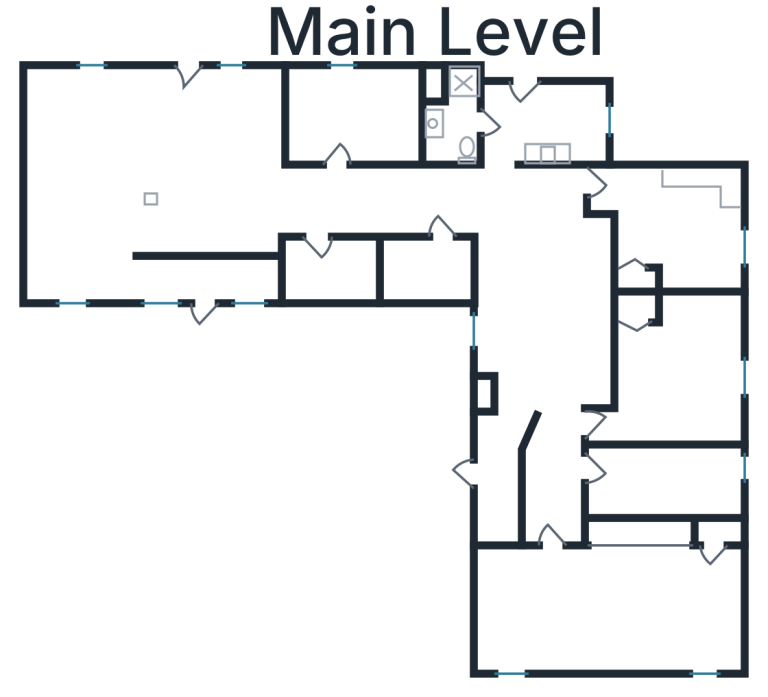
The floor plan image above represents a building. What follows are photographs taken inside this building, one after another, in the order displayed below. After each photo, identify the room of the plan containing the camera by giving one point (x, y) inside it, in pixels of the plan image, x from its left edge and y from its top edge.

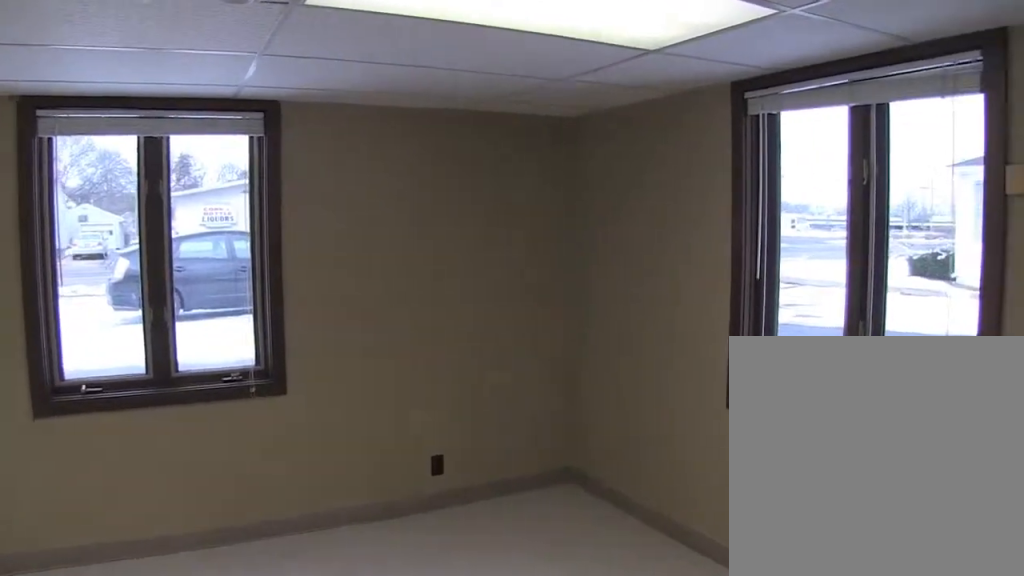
(604, 607)
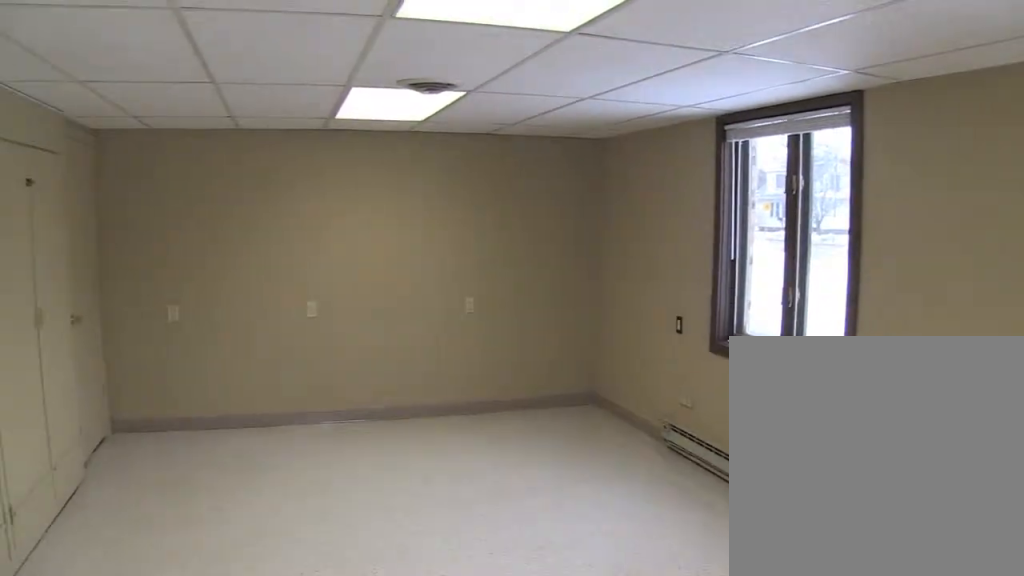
(604, 607)
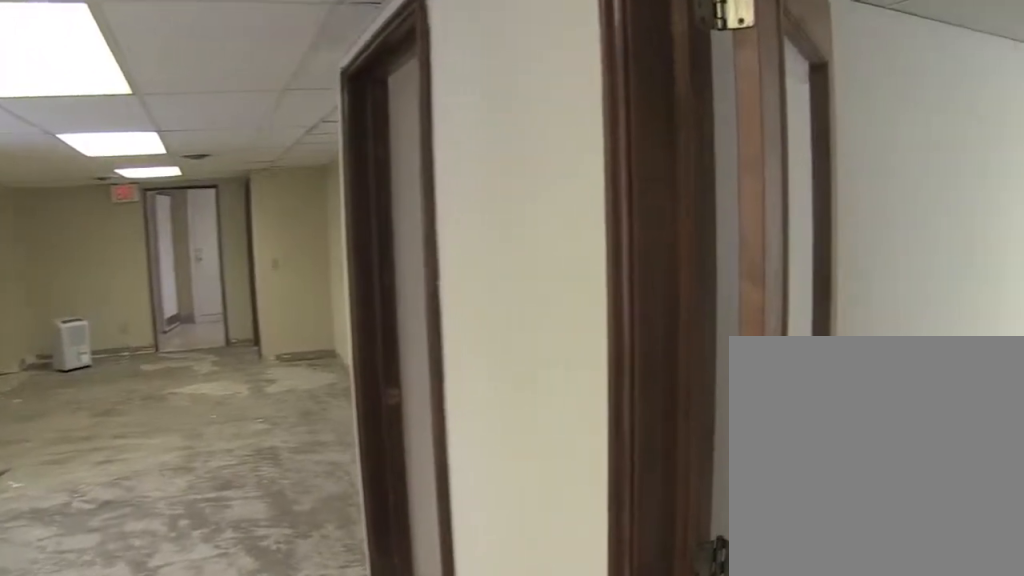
(555, 481)
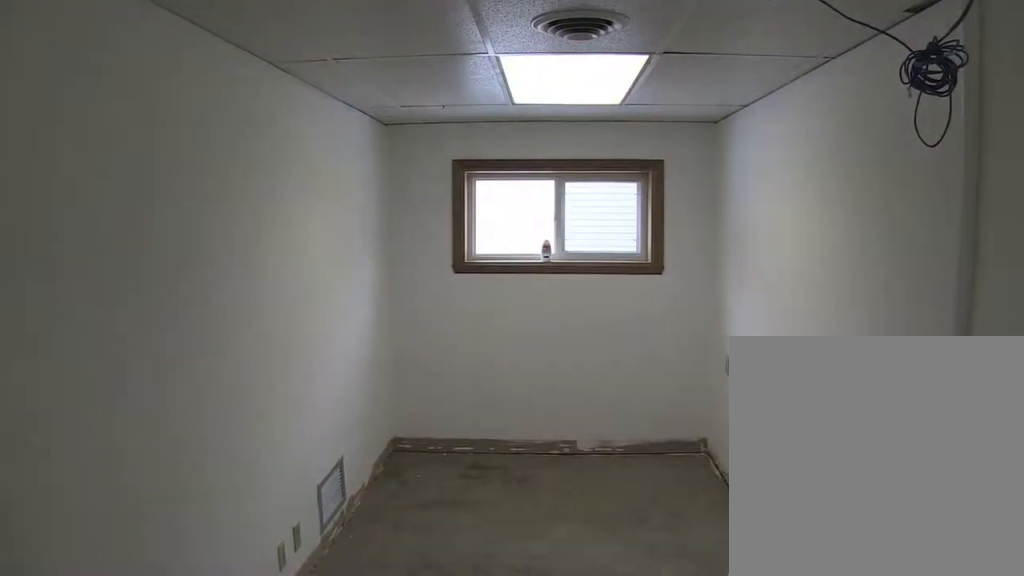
(661, 480)
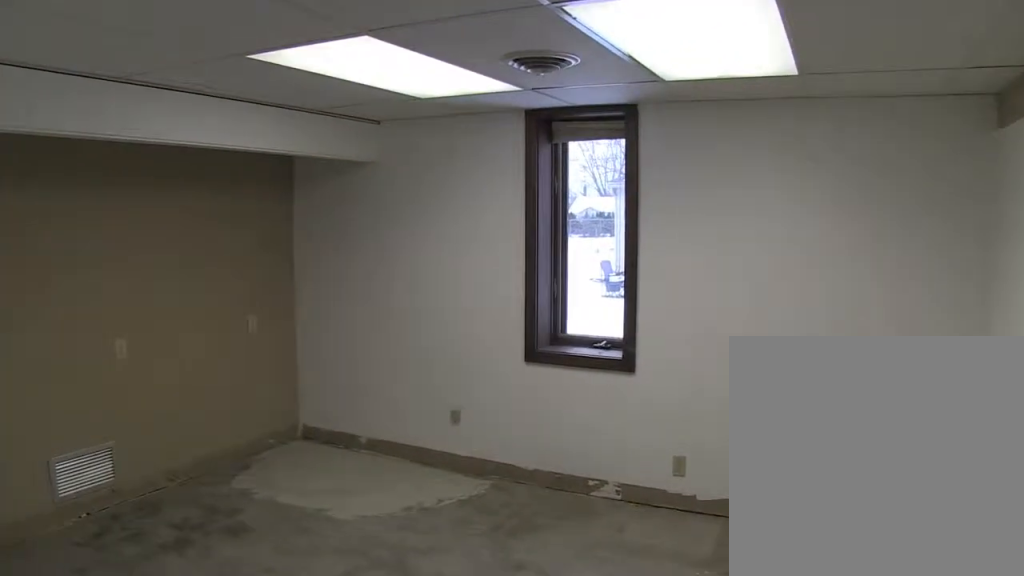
(674, 375)
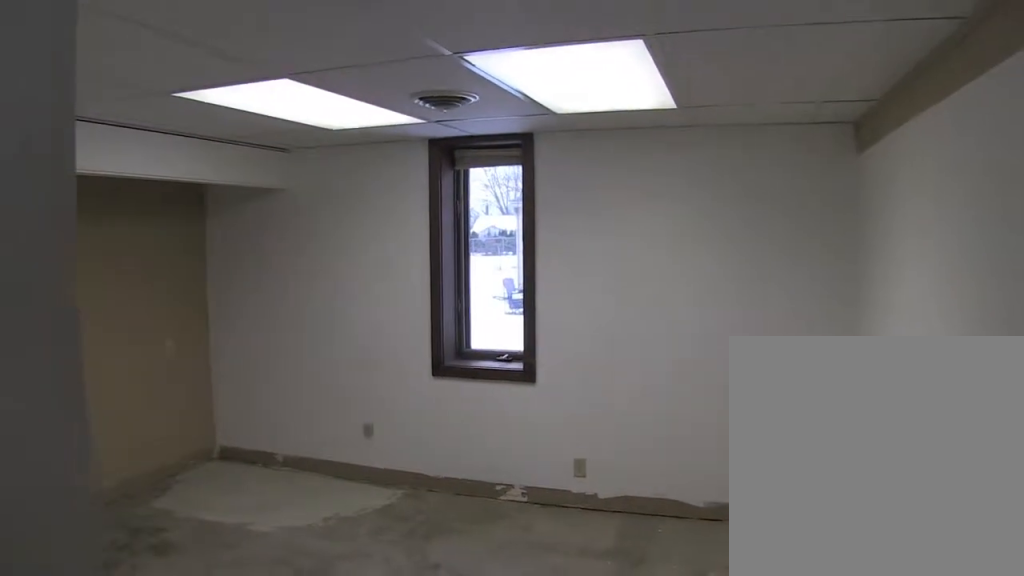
(674, 375)
